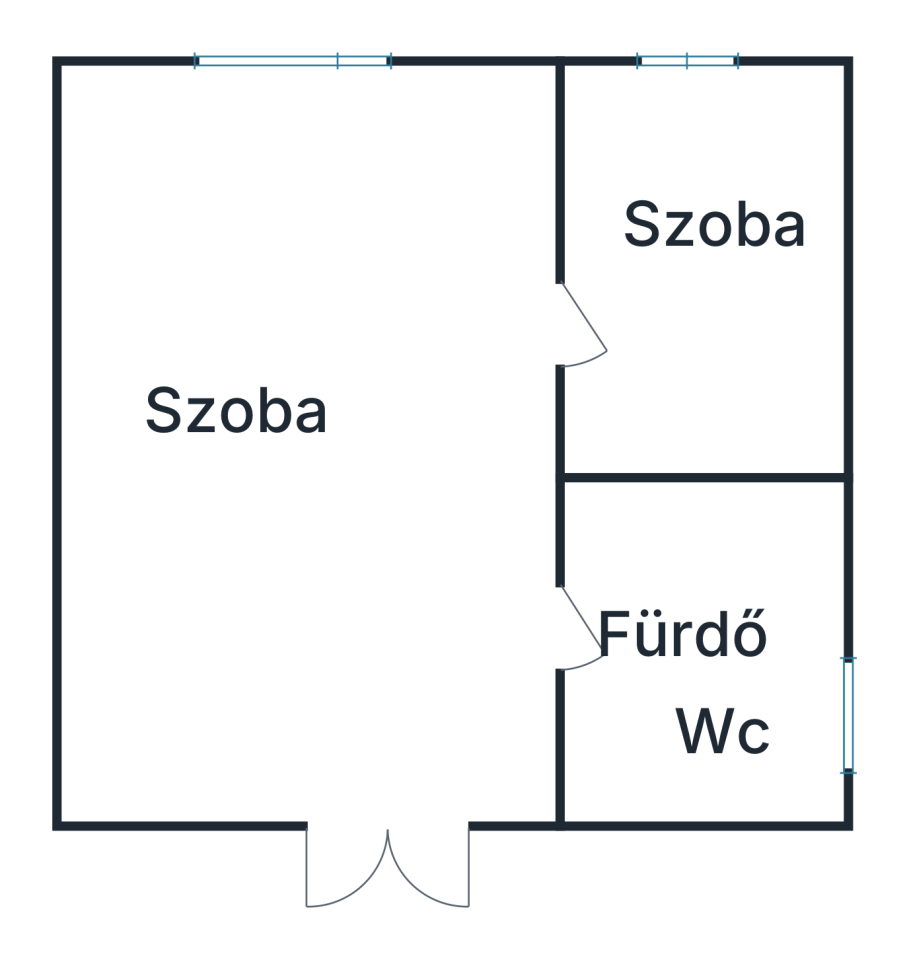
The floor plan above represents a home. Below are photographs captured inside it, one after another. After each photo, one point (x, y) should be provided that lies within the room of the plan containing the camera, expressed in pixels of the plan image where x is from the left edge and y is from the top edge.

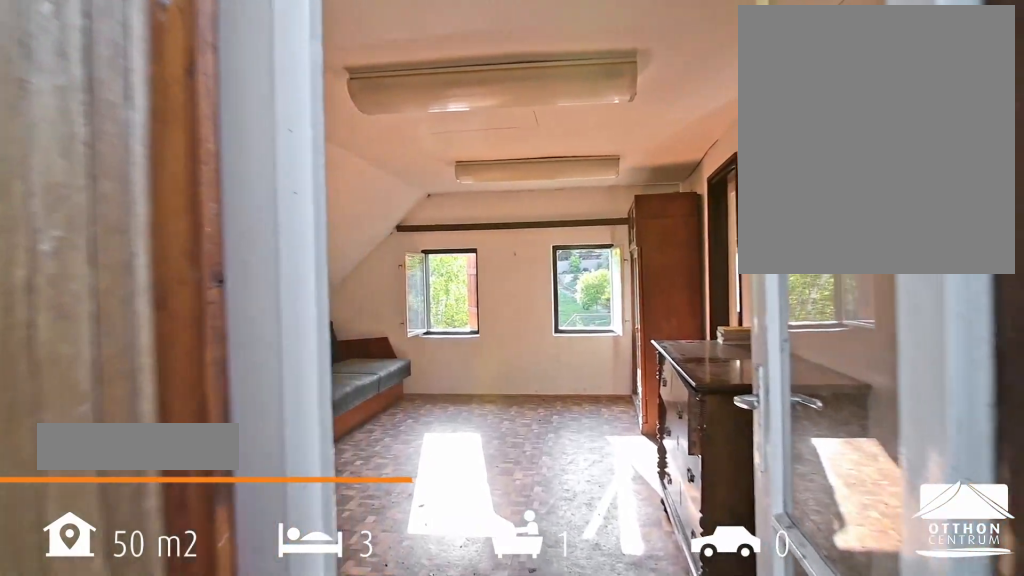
(312, 447)
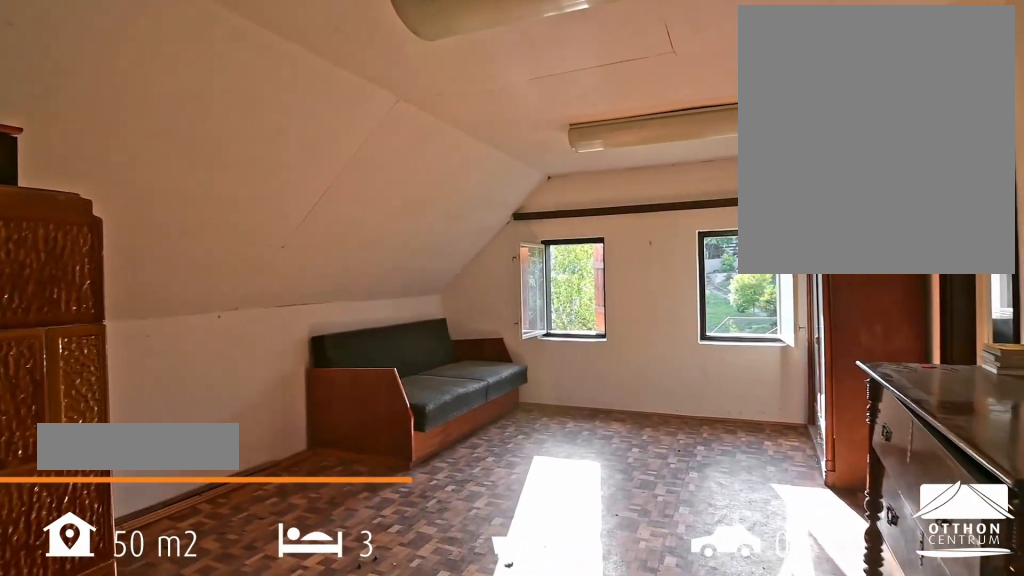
(312, 447)
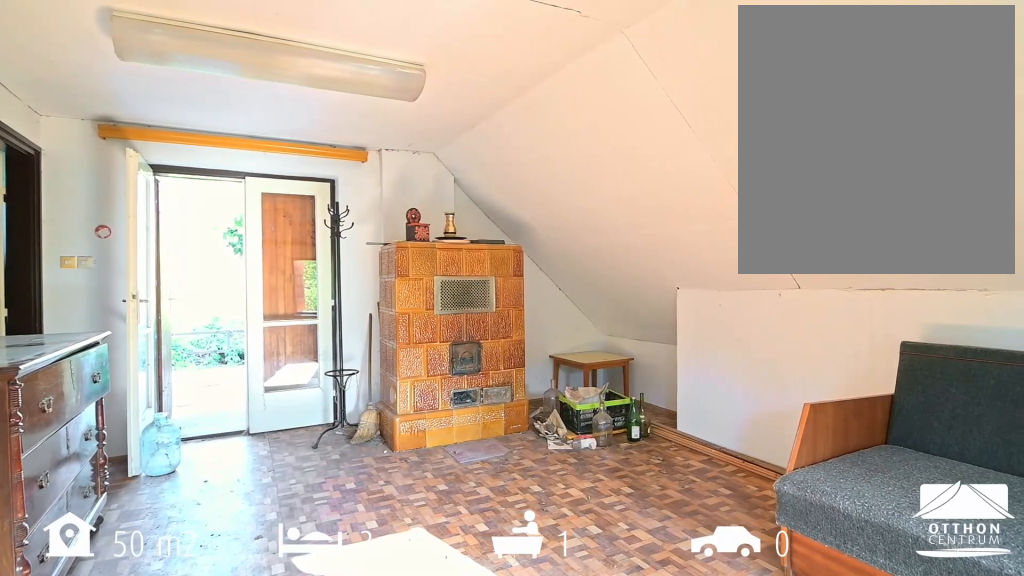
(312, 447)
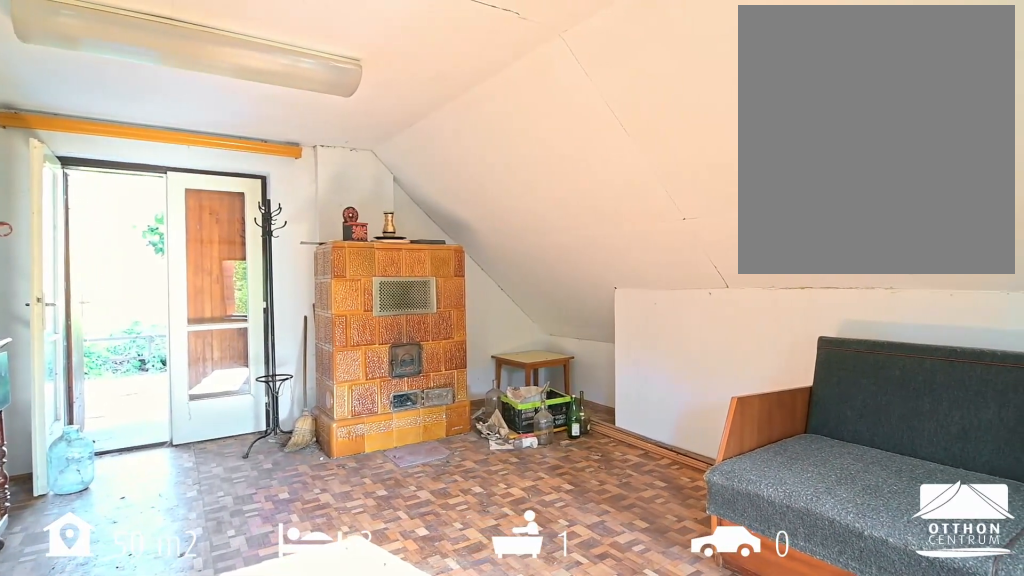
(312, 447)
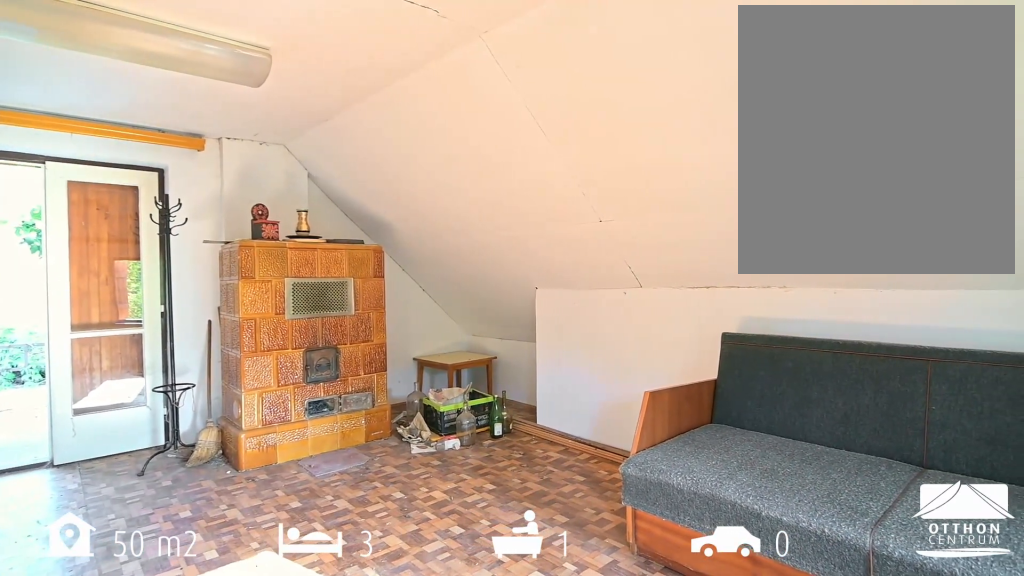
(312, 447)
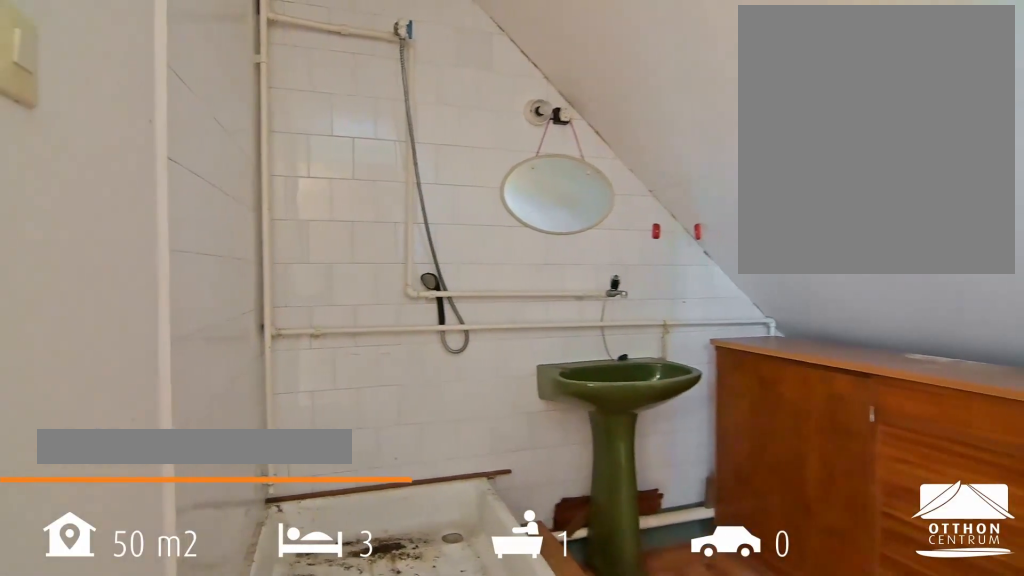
(704, 653)
